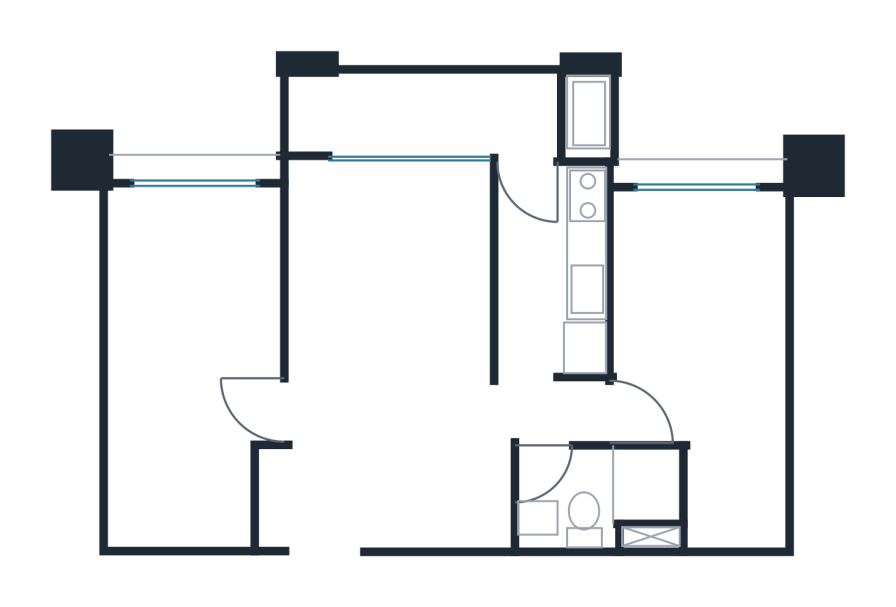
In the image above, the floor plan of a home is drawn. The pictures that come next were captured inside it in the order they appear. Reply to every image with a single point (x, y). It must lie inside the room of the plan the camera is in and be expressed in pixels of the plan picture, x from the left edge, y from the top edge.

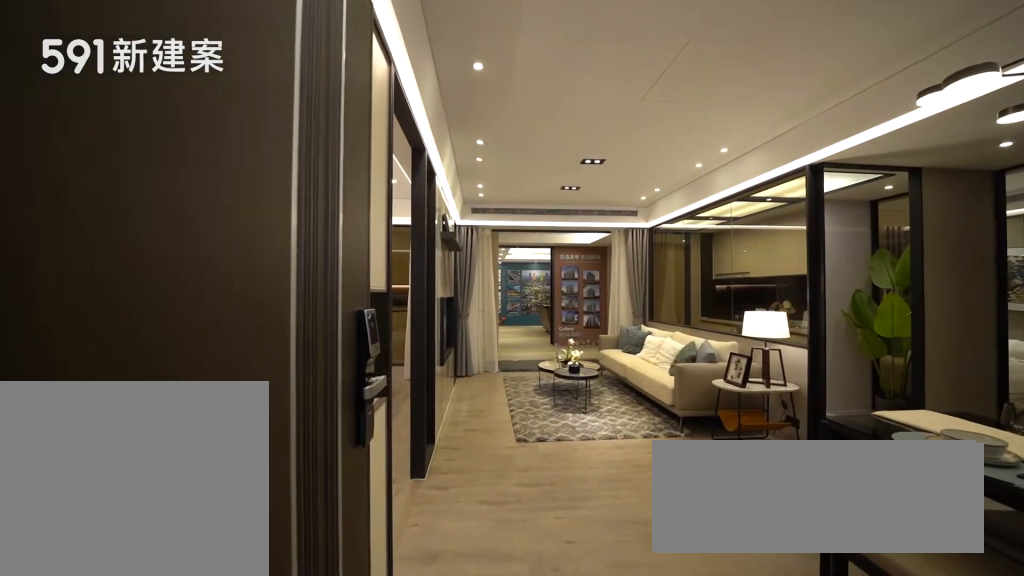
(307, 494)
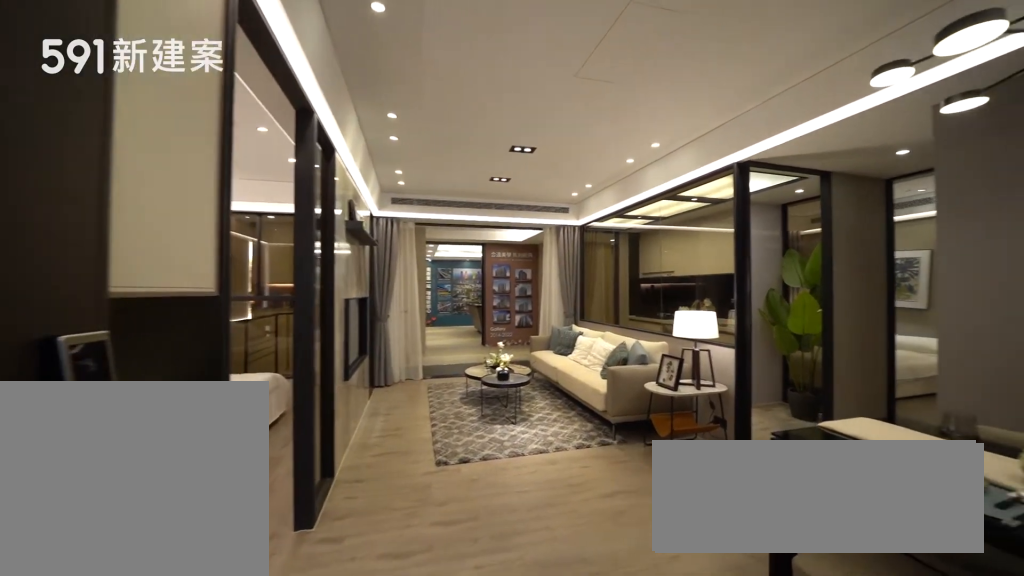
(307, 494)
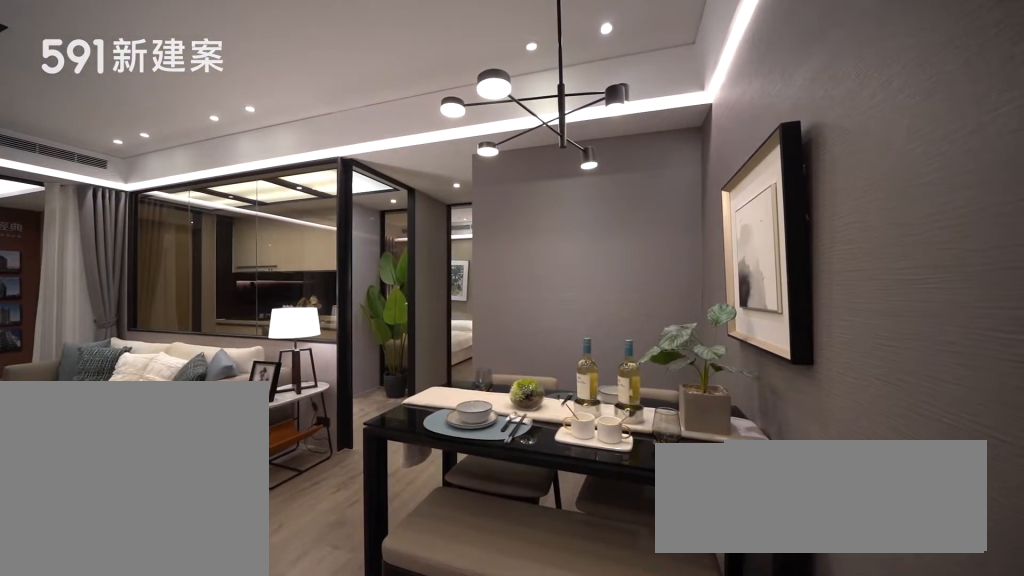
(443, 479)
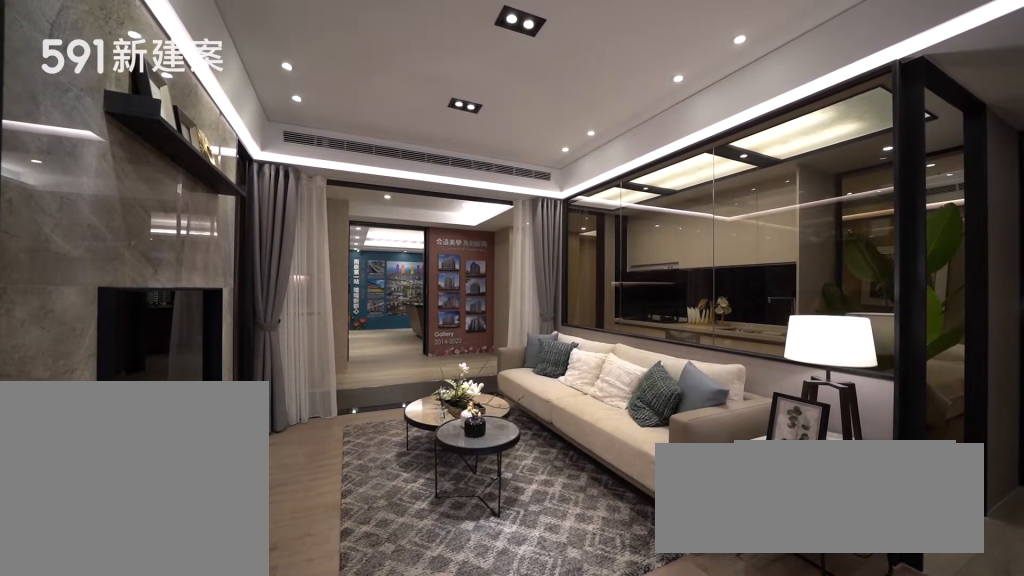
(390, 277)
